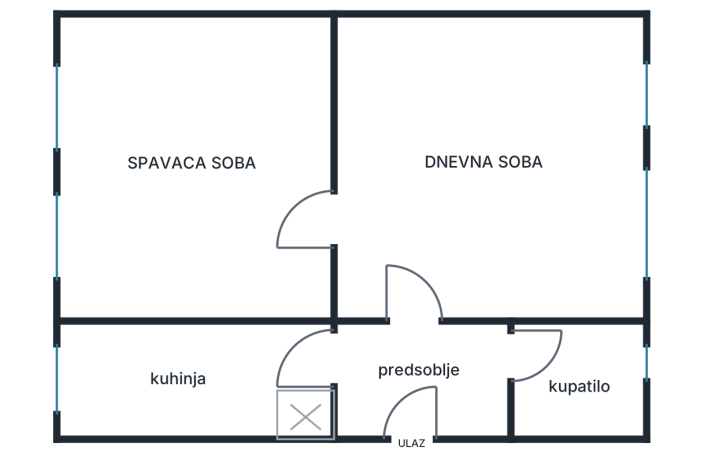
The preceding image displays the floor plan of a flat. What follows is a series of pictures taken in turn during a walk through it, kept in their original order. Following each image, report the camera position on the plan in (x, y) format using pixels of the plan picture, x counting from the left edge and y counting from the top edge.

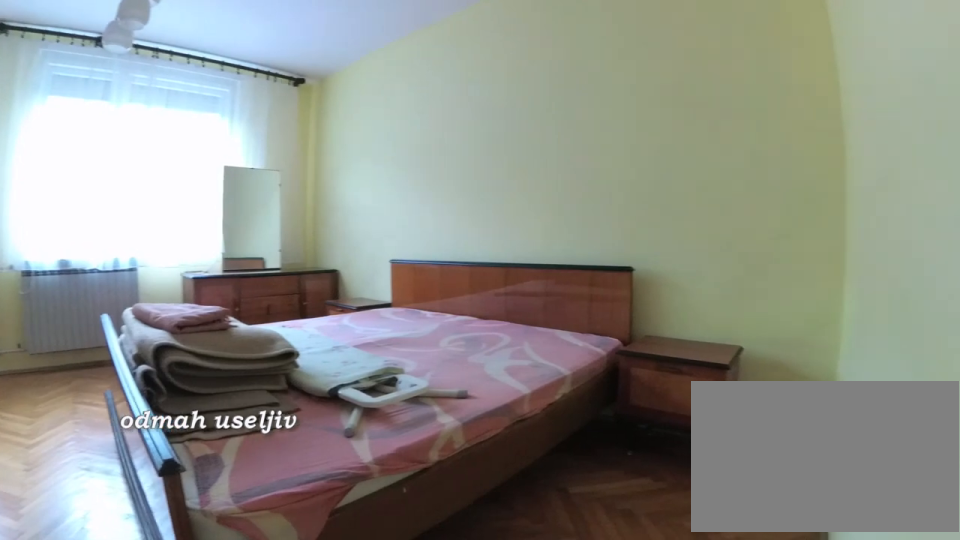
(320, 245)
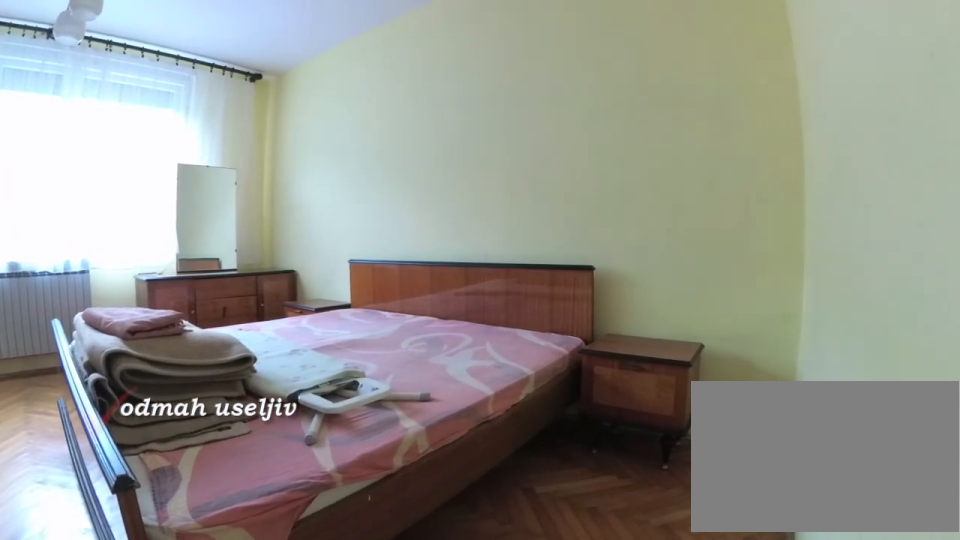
(314, 248)
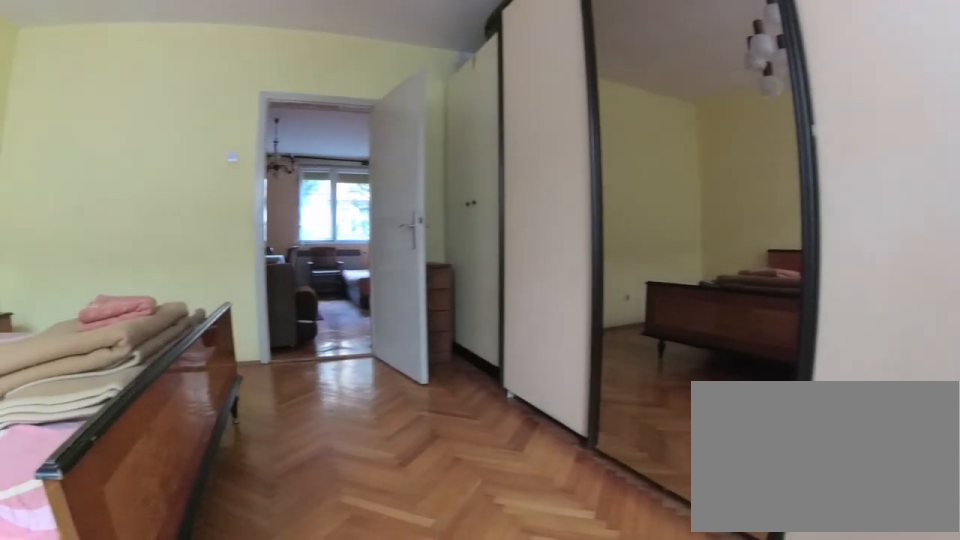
(137, 220)
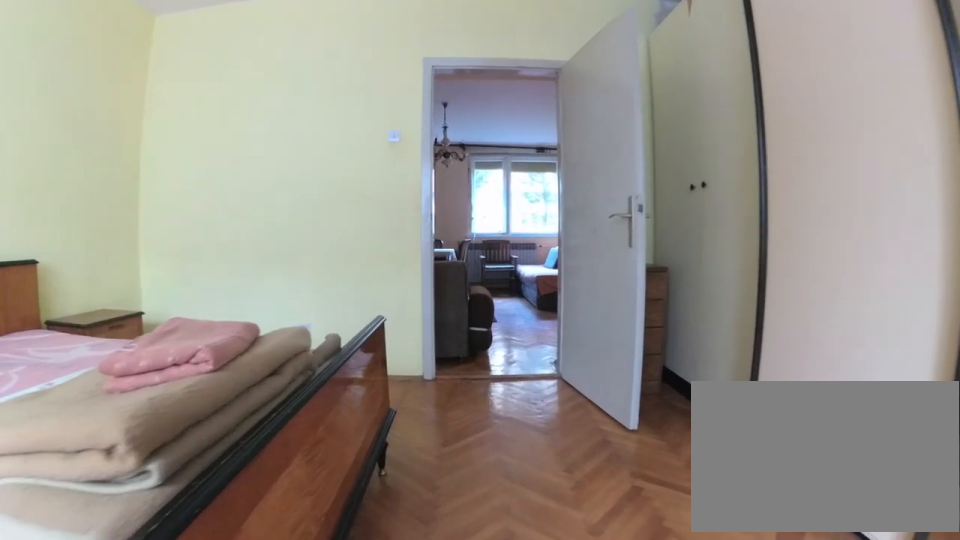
(182, 234)
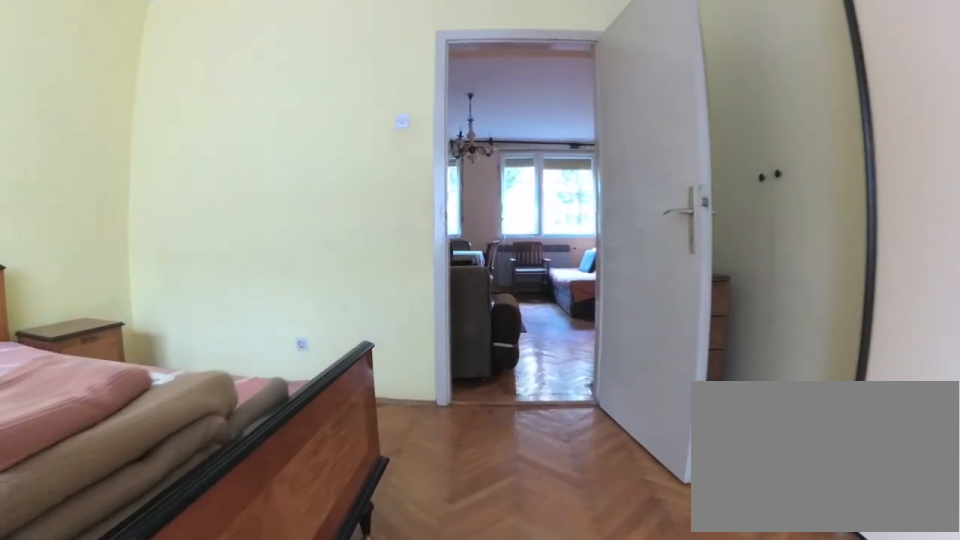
(203, 237)
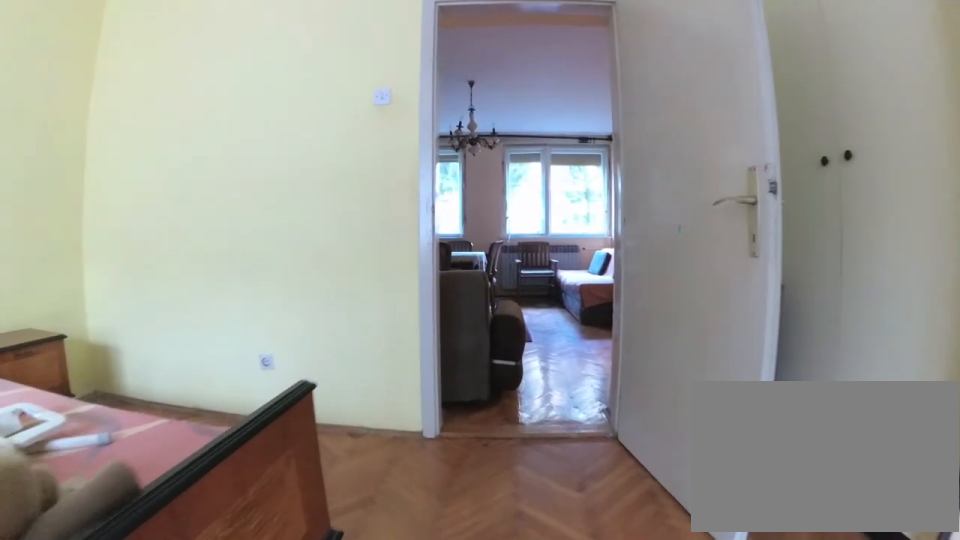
(225, 238)
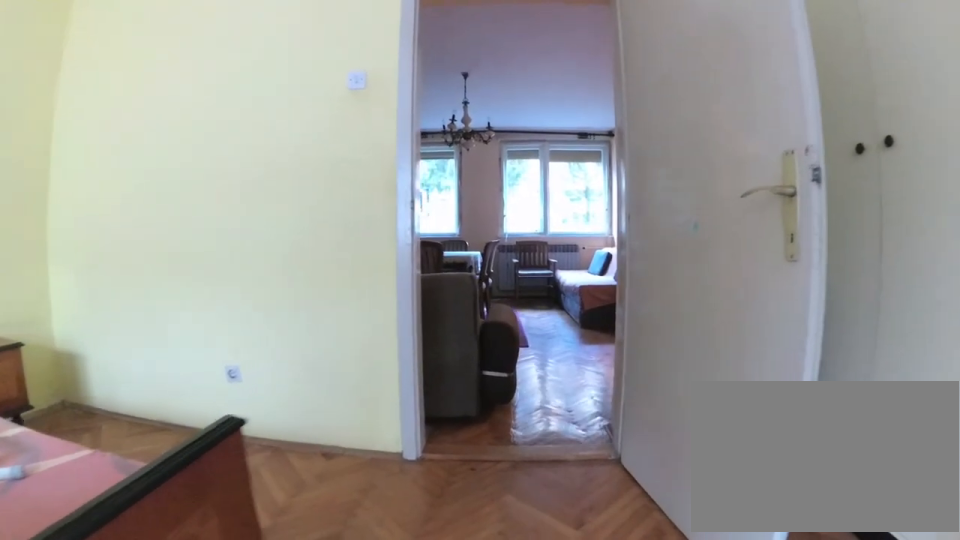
(235, 238)
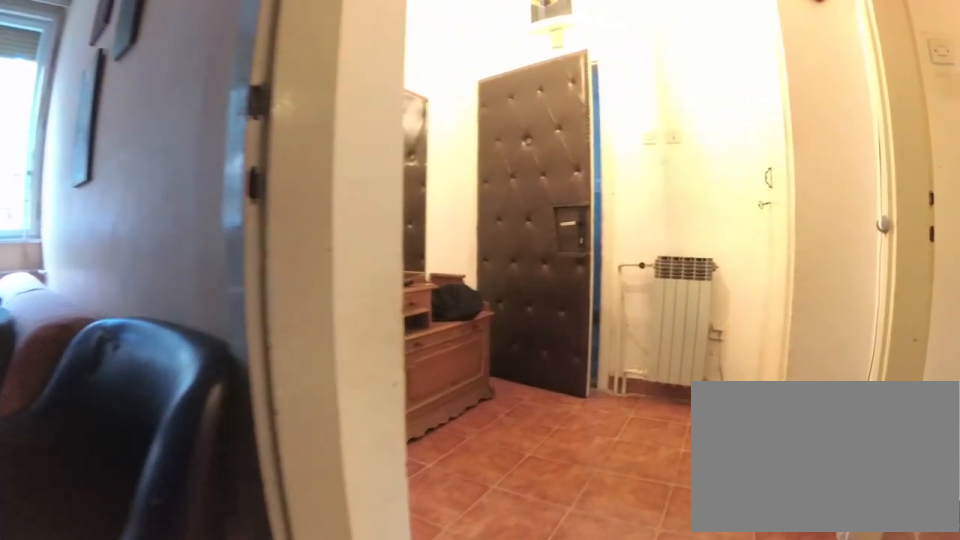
(412, 274)
